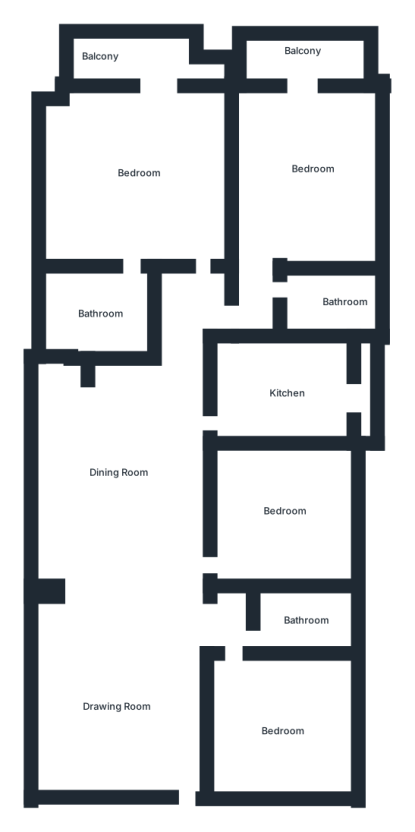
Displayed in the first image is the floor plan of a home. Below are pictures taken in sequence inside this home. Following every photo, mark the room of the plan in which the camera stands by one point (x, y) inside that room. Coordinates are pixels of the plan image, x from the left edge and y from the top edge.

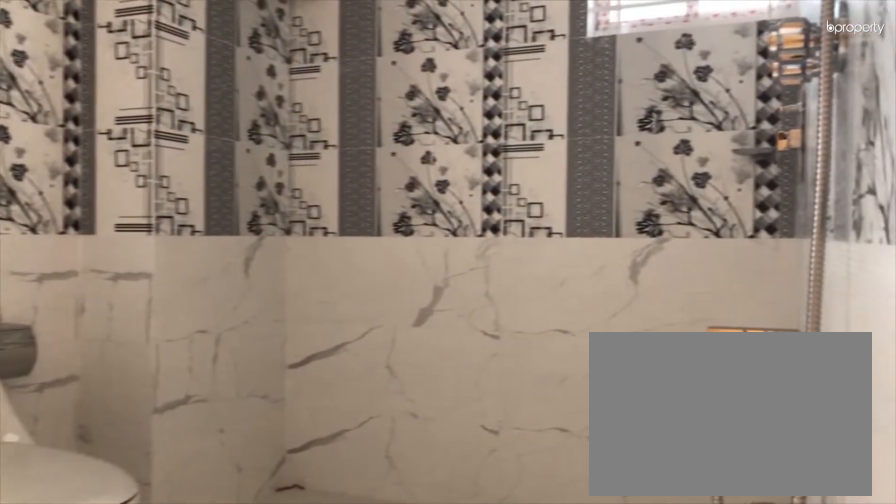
(97, 313)
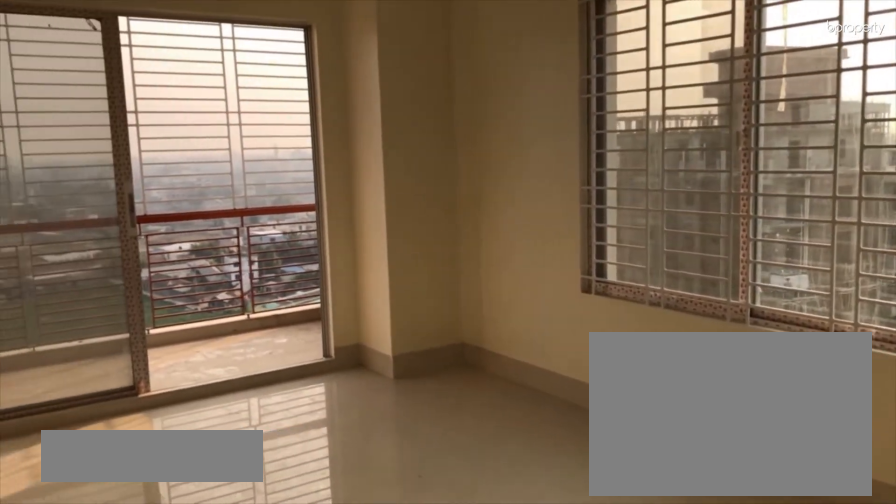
(309, 166)
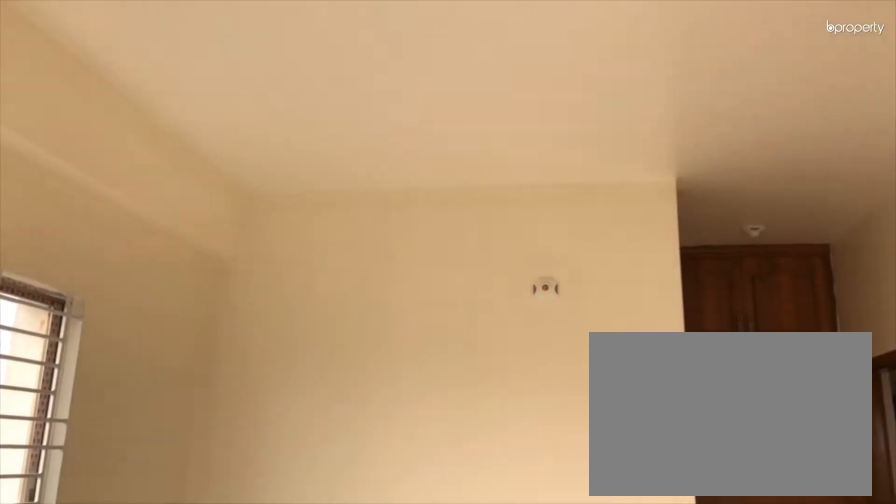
(309, 166)
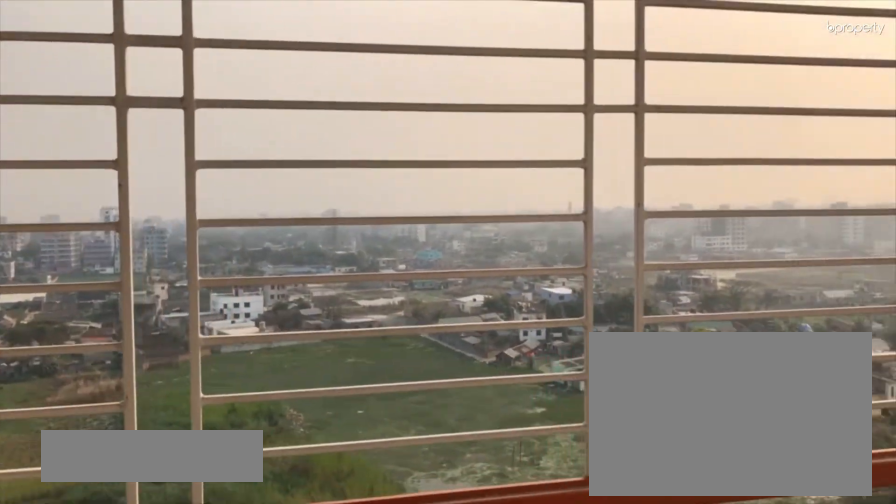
(299, 56)
